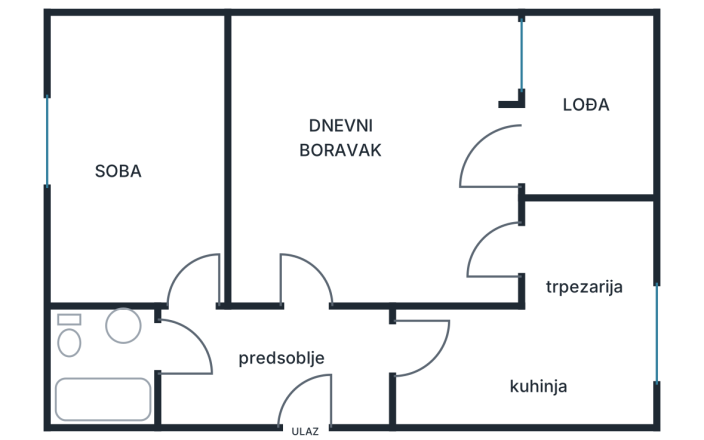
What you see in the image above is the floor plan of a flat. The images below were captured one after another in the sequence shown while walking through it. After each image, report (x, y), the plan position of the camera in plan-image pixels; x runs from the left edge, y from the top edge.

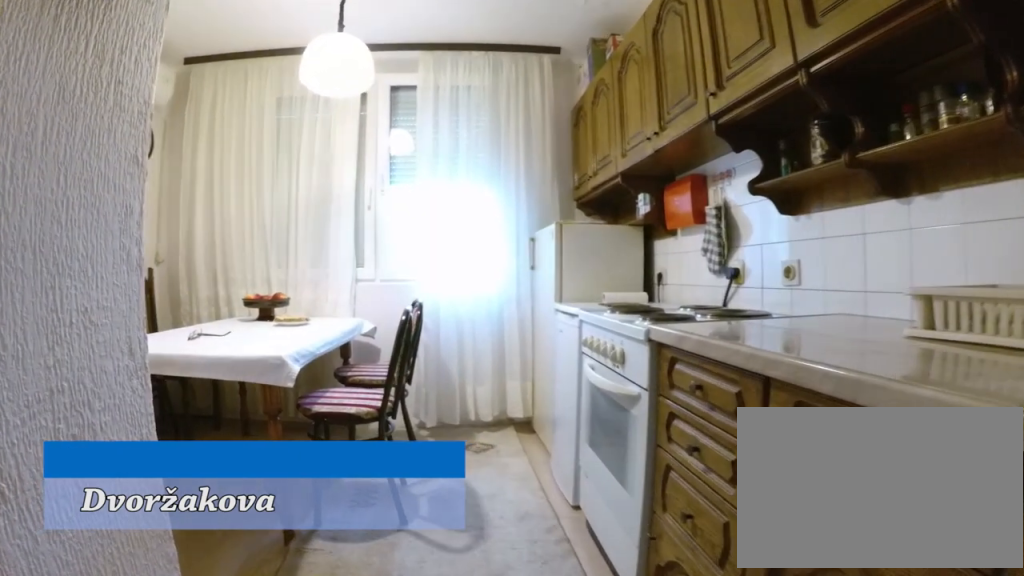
(436, 358)
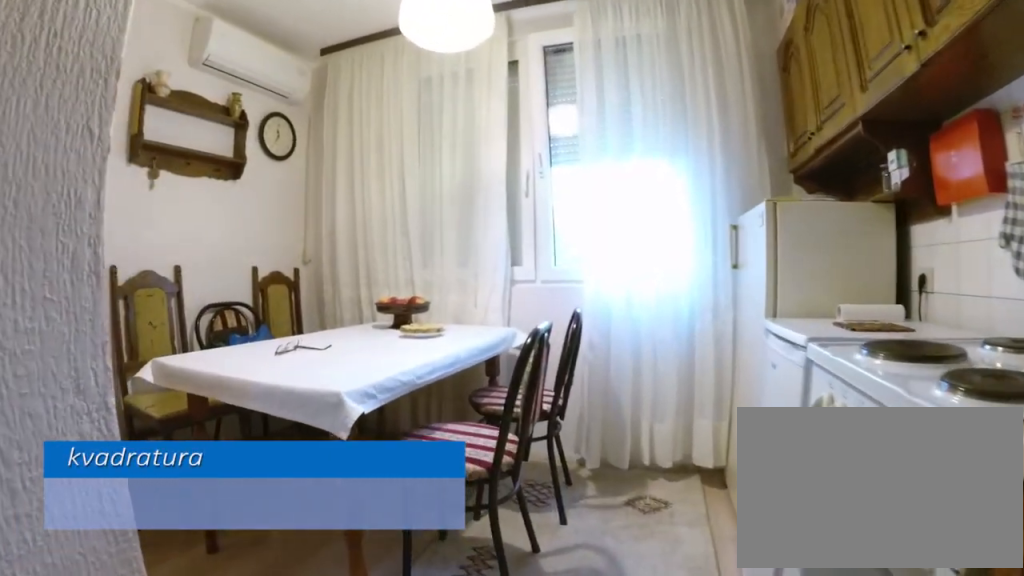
(479, 360)
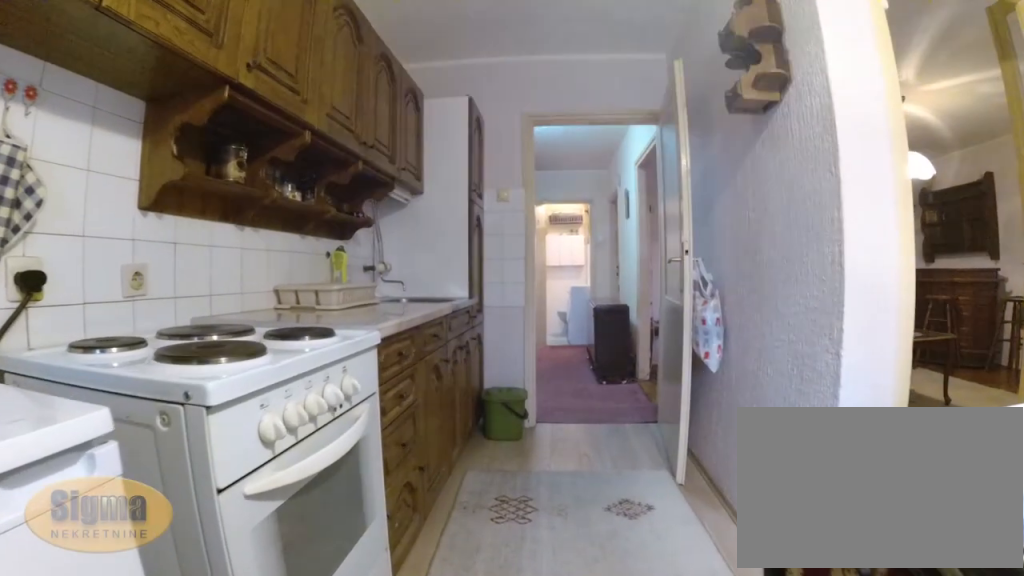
(593, 349)
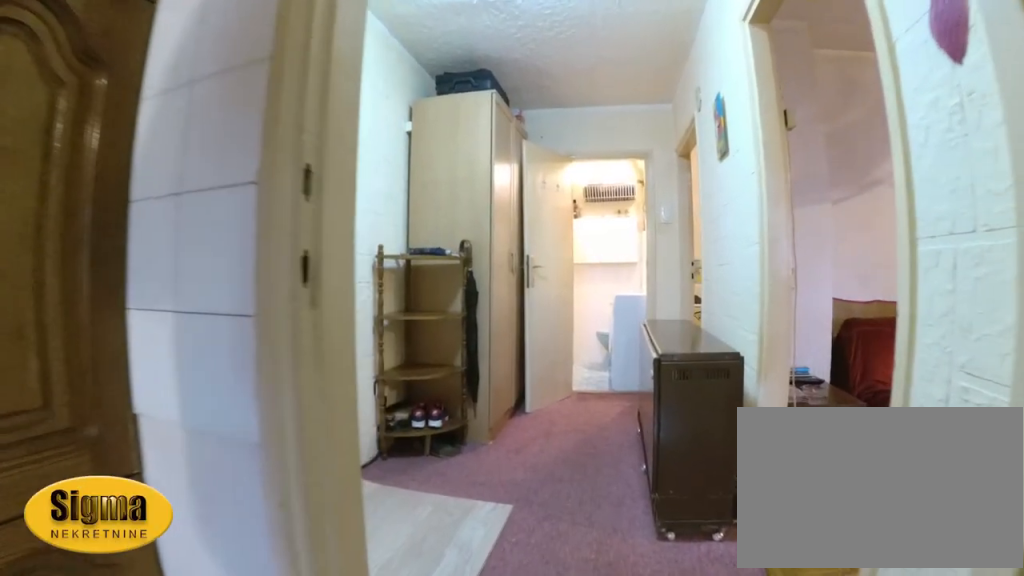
(434, 349)
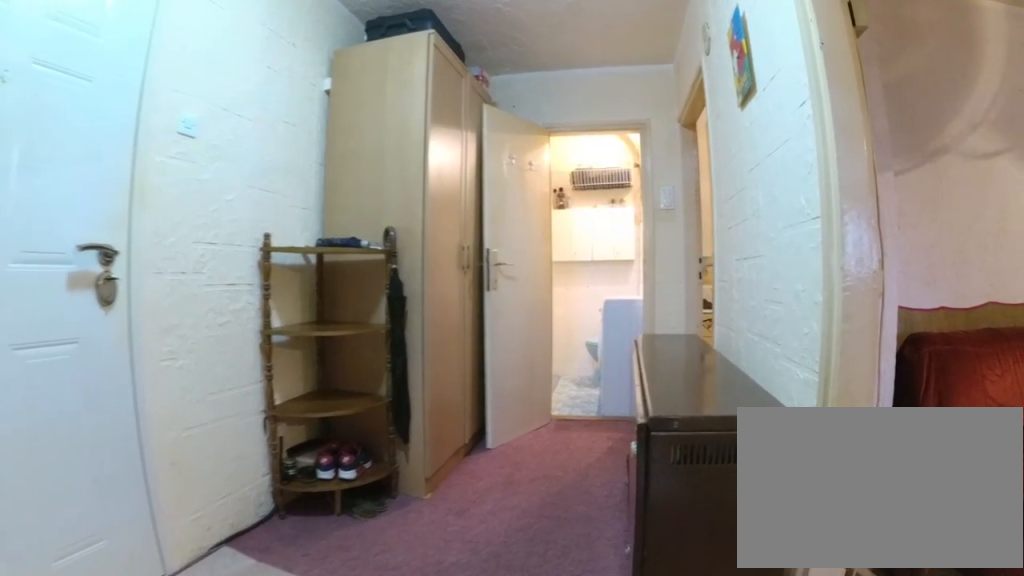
(373, 351)
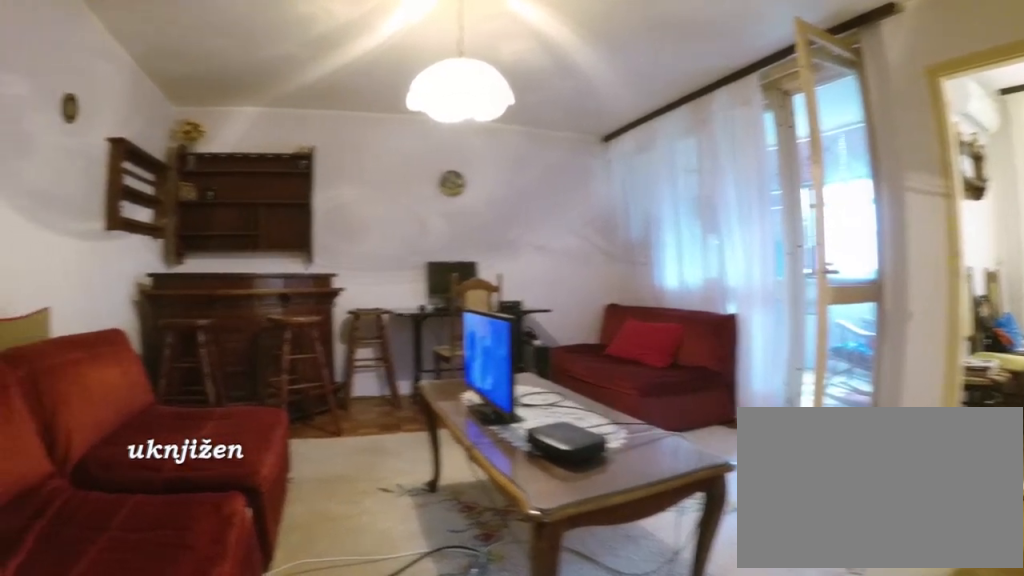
(307, 315)
